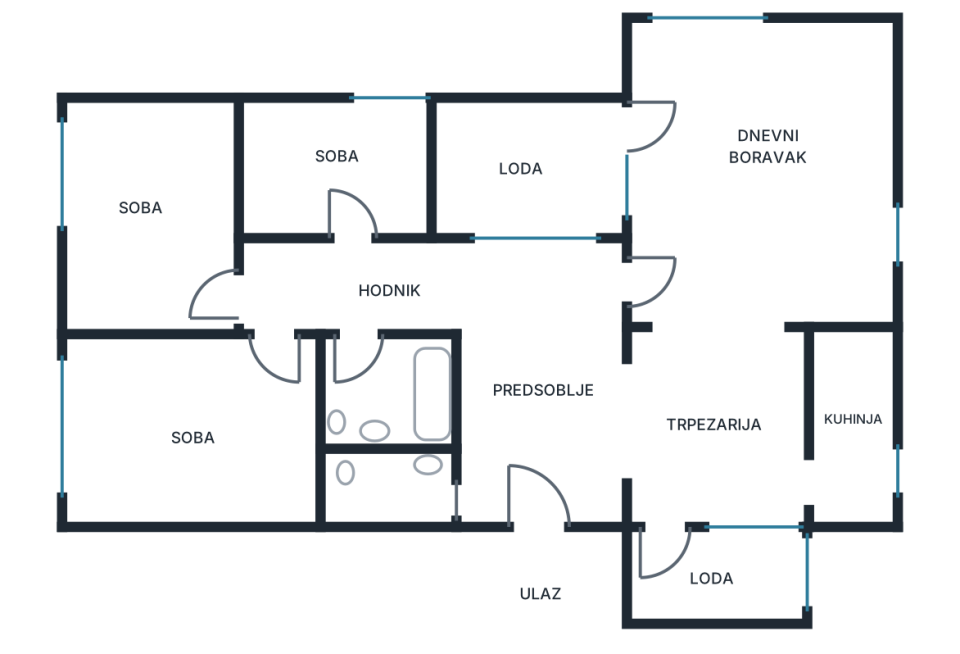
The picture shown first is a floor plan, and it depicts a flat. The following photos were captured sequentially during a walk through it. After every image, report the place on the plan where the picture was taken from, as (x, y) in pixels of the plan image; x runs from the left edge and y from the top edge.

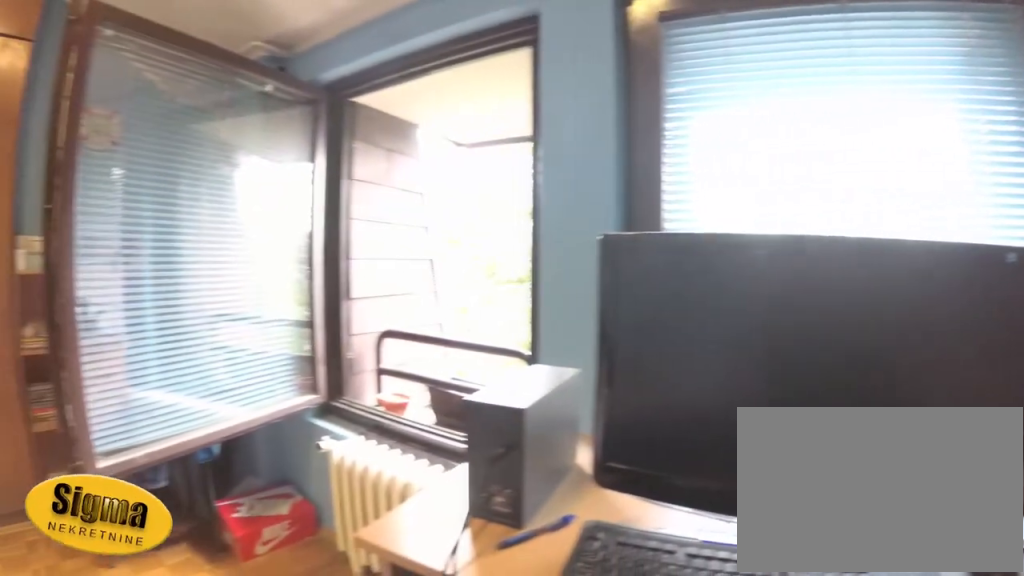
(162, 178)
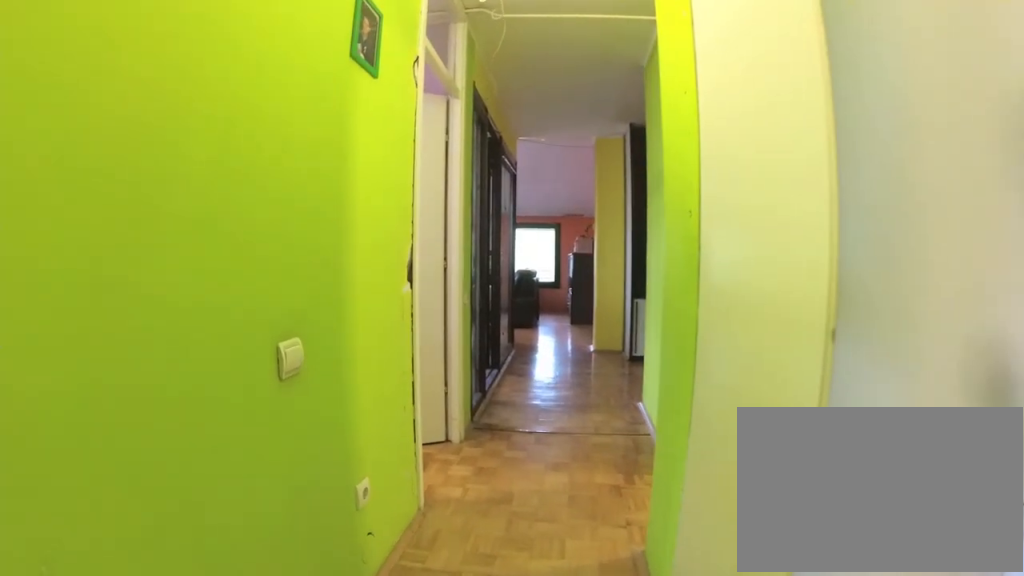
(210, 283)
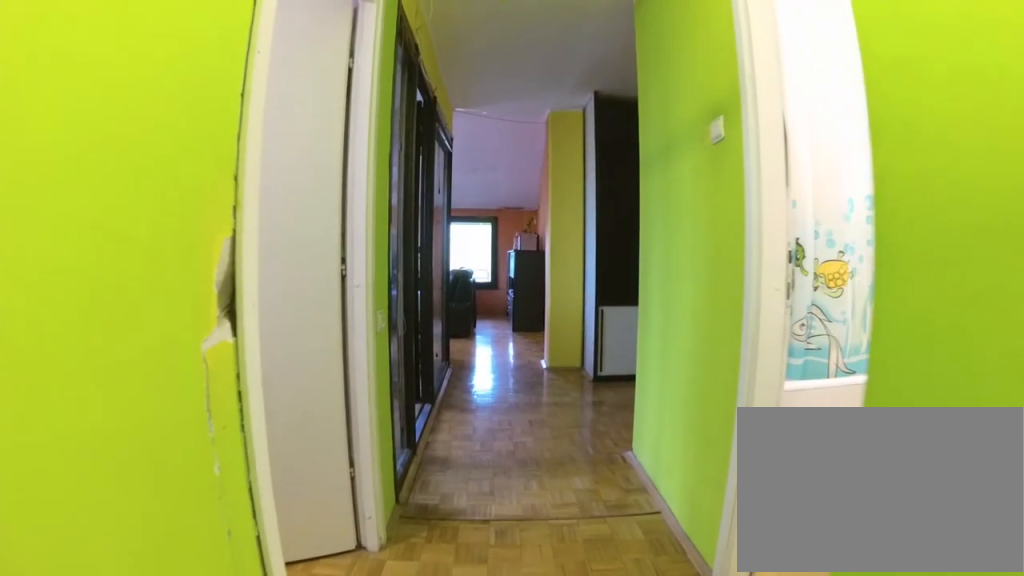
(290, 282)
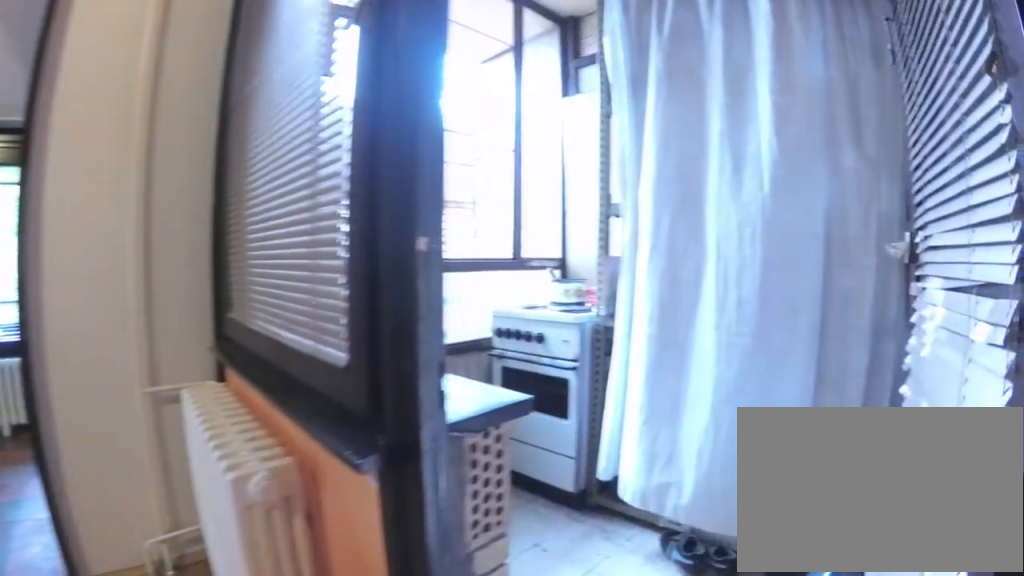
(638, 479)
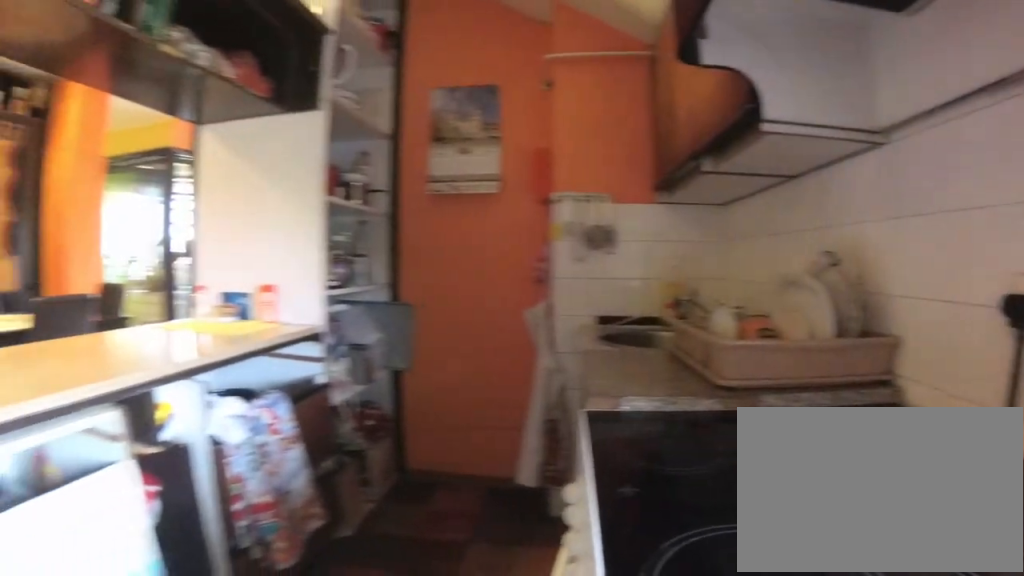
(854, 520)
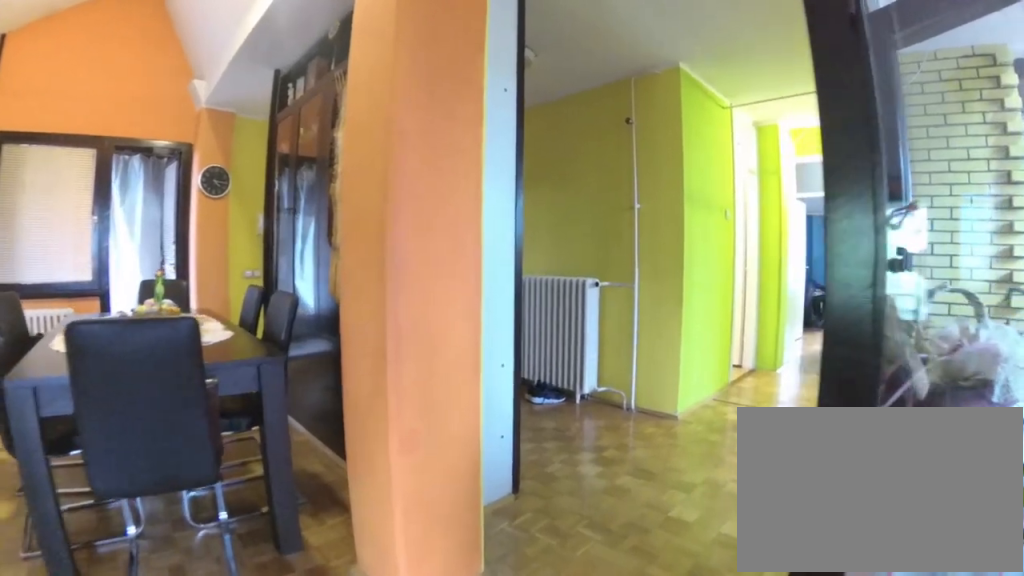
(701, 233)
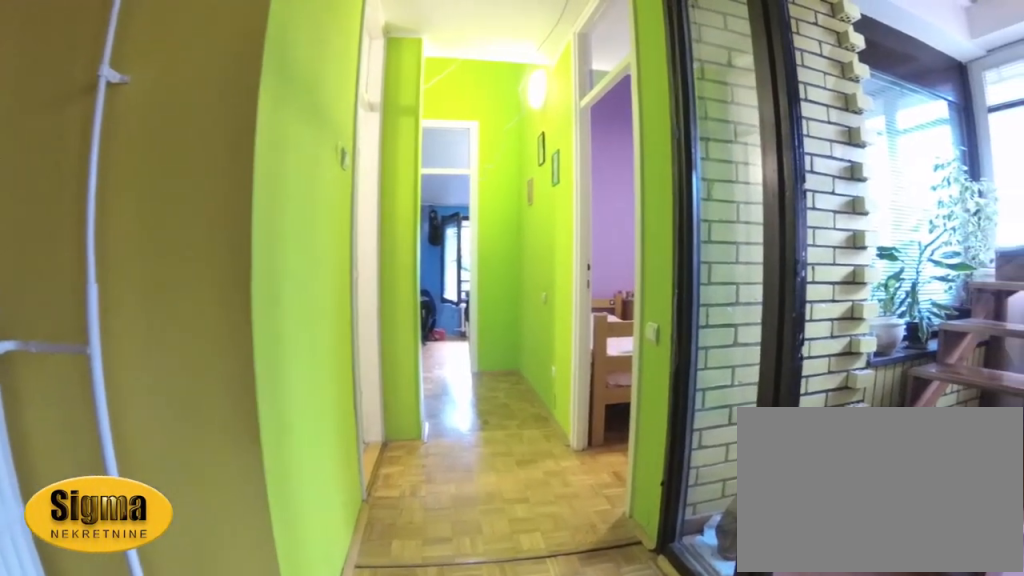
(523, 276)
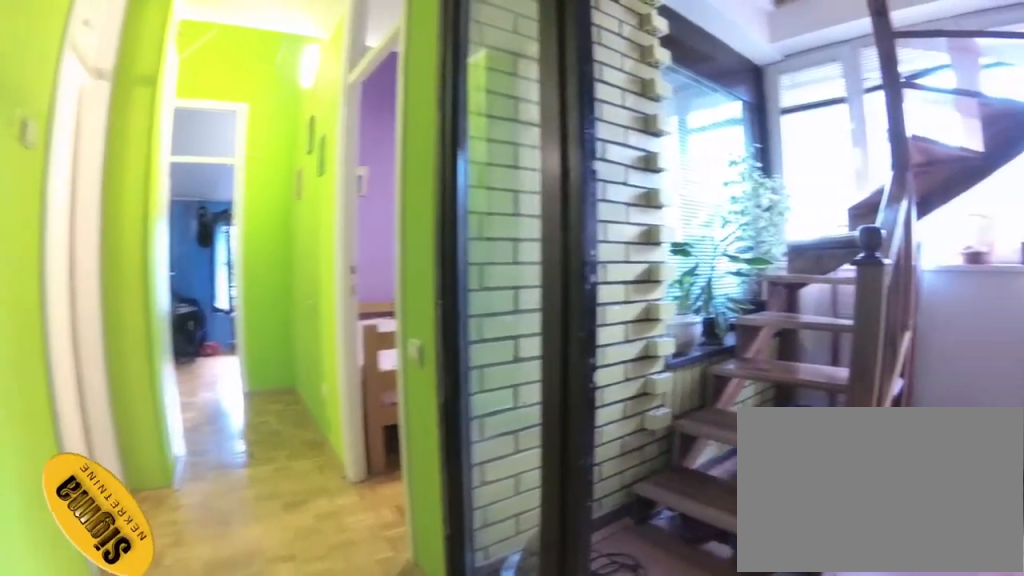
(507, 265)
